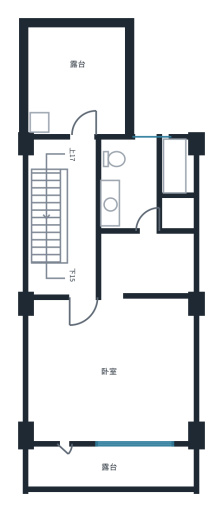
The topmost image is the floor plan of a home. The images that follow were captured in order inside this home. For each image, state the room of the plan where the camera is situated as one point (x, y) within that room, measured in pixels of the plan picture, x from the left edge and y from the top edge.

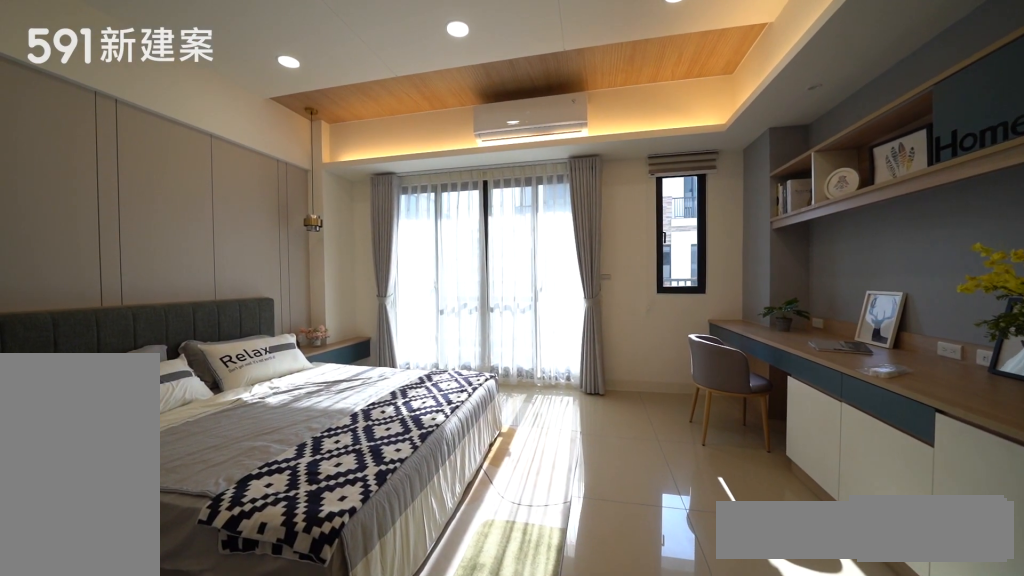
(111, 370)
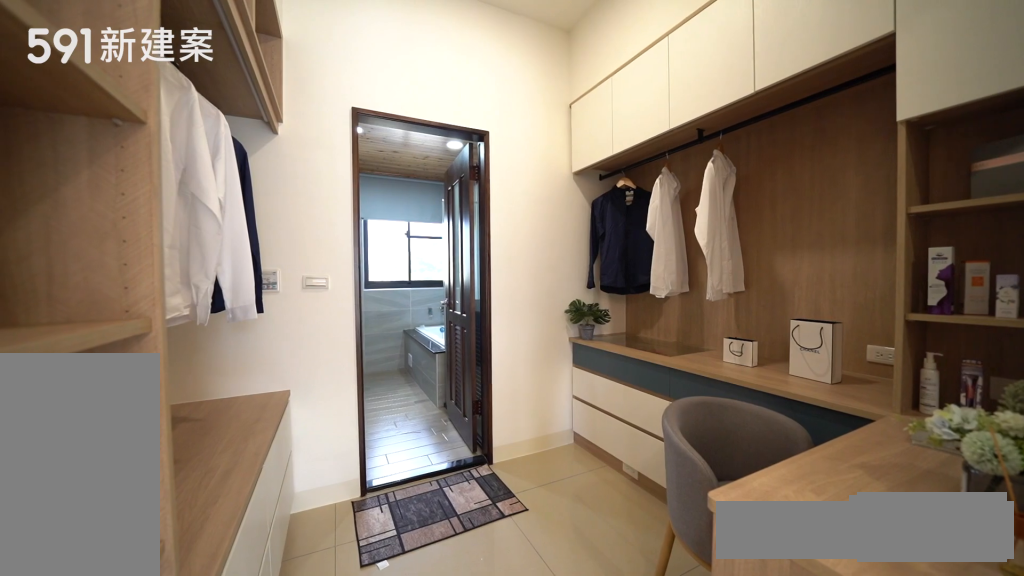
(147, 264)
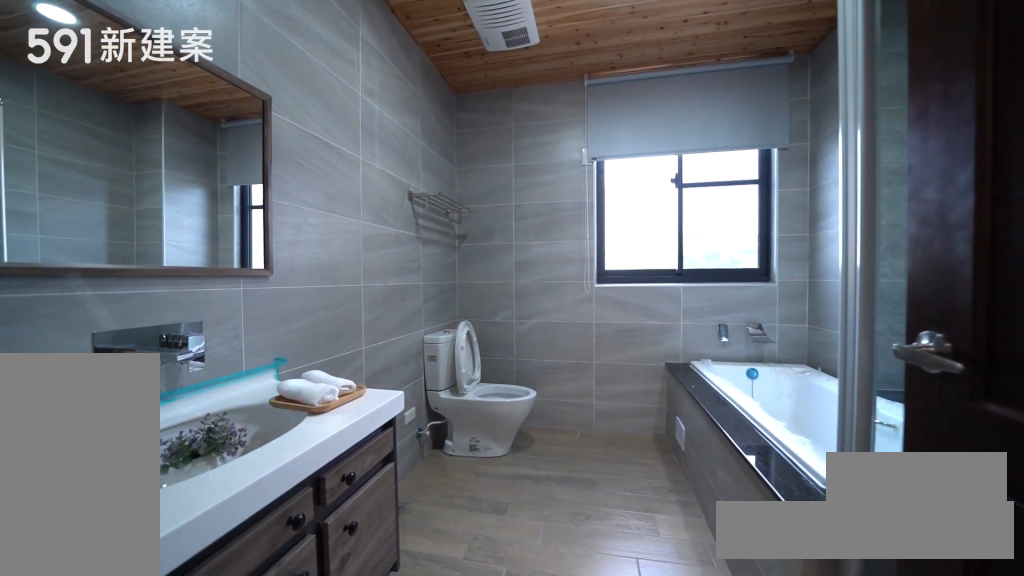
(174, 167)
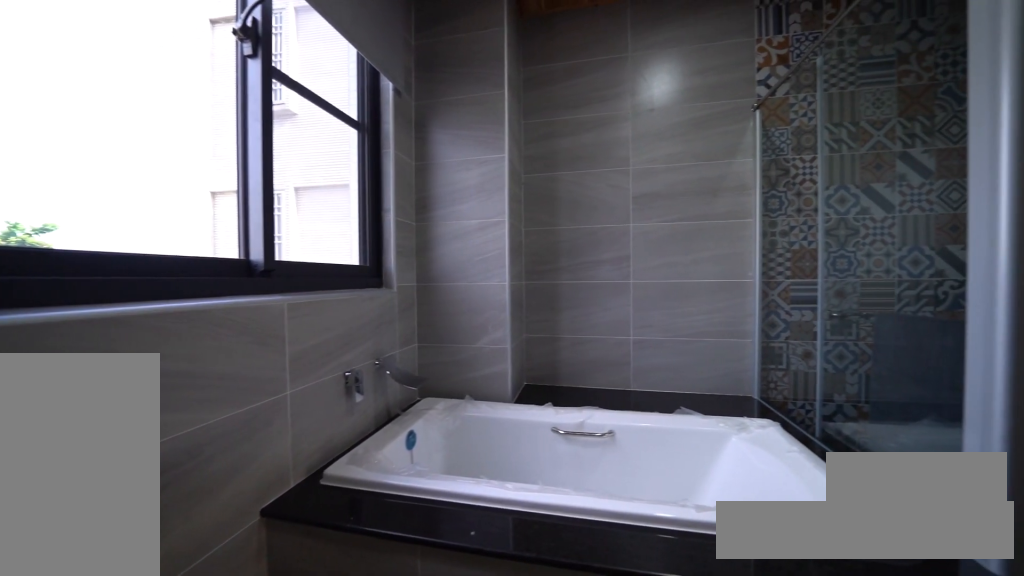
(174, 167)
